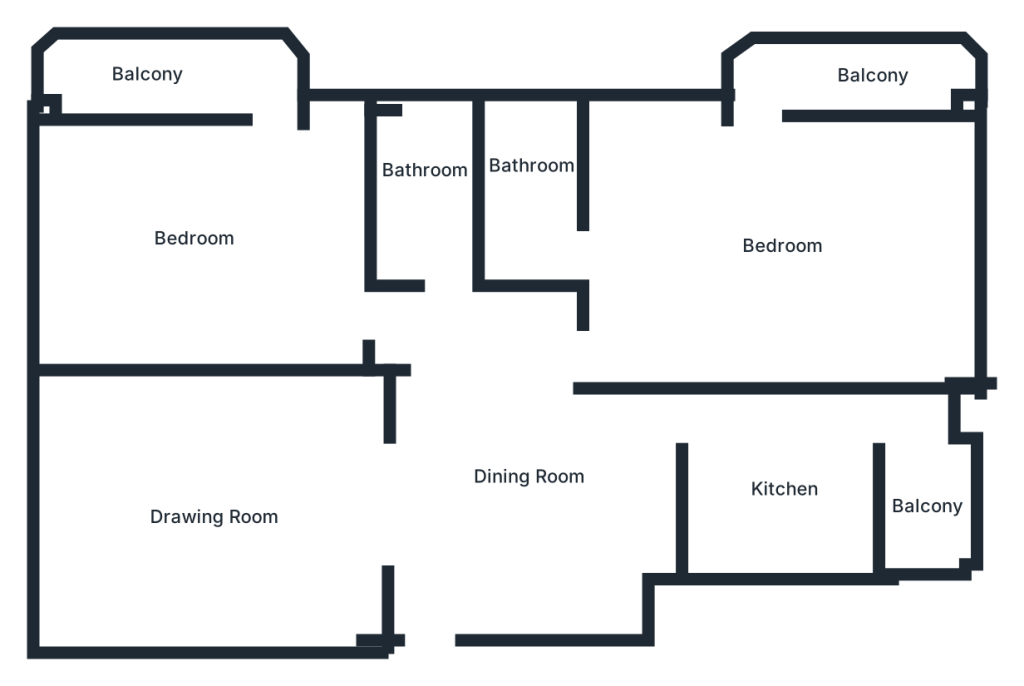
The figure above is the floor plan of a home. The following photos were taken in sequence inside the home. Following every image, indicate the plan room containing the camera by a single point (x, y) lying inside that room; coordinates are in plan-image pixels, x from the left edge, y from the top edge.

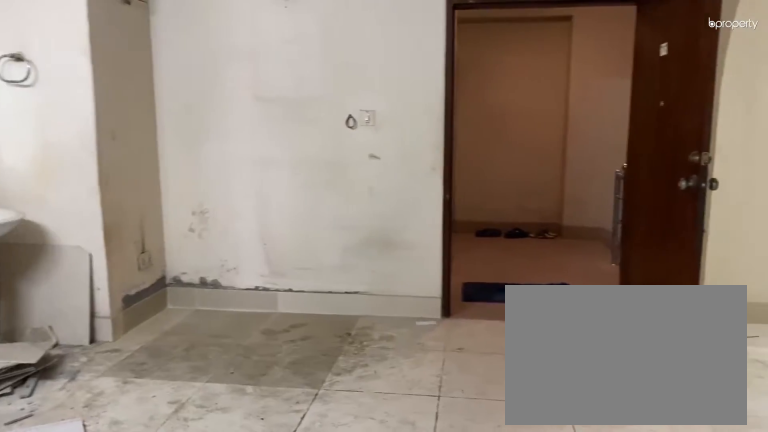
(519, 462)
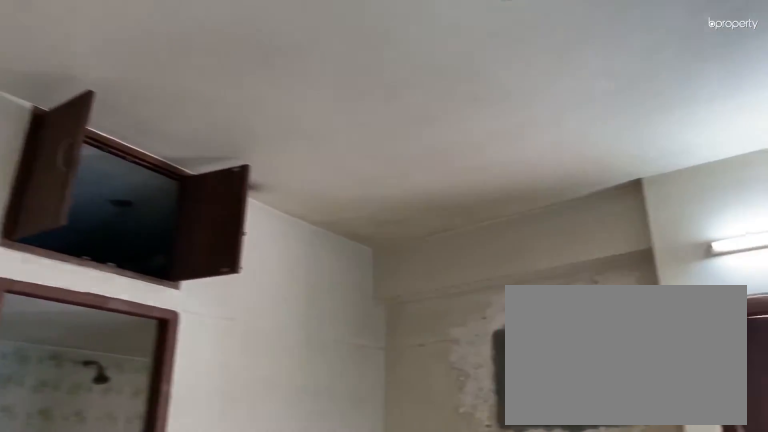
(783, 233)
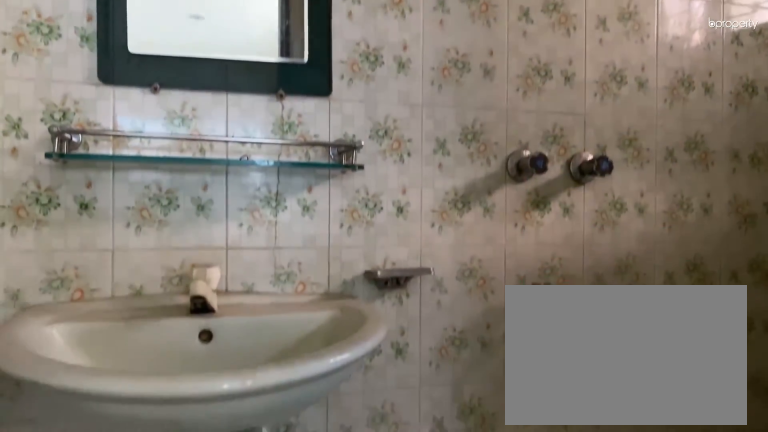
(527, 177)
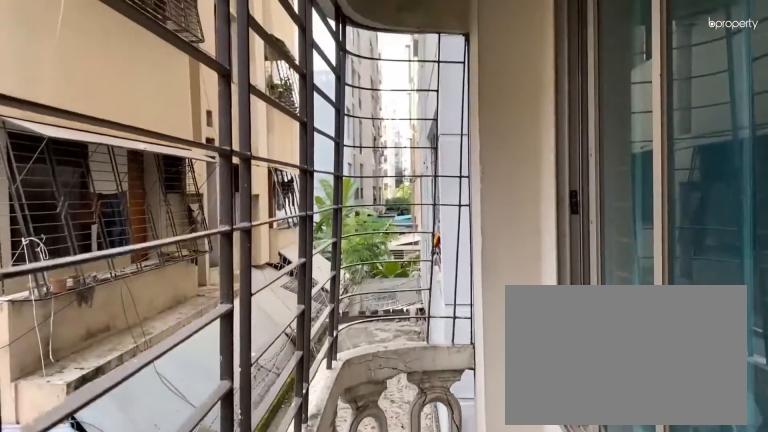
(838, 68)
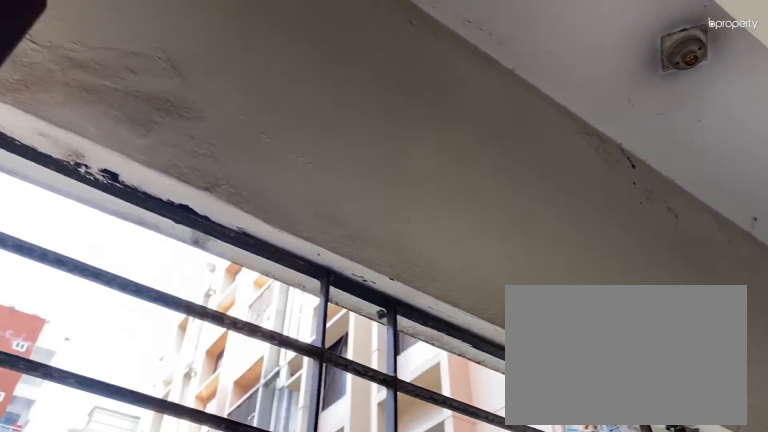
(838, 68)
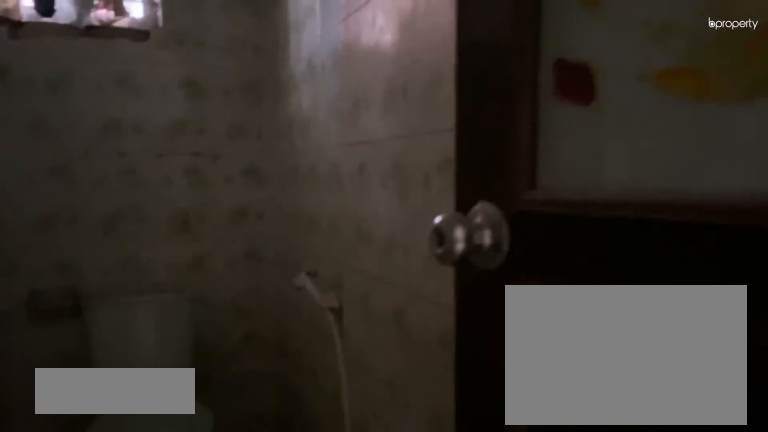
(414, 178)
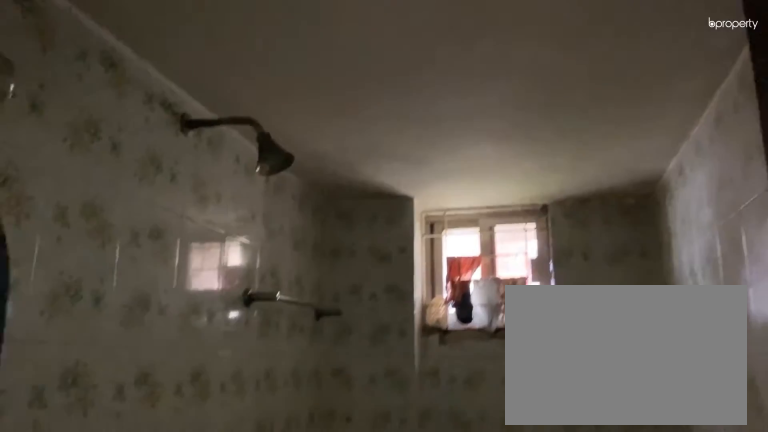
(414, 178)
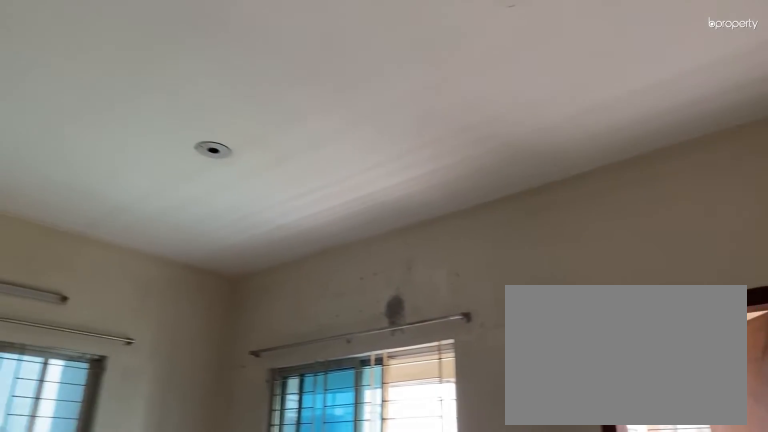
(180, 223)
